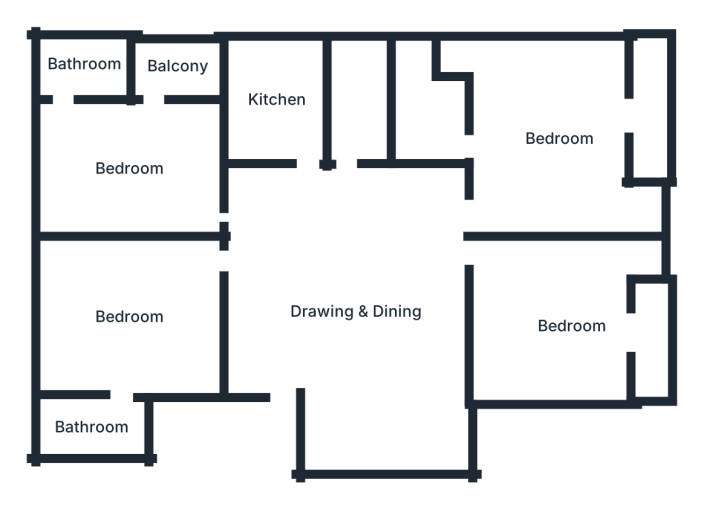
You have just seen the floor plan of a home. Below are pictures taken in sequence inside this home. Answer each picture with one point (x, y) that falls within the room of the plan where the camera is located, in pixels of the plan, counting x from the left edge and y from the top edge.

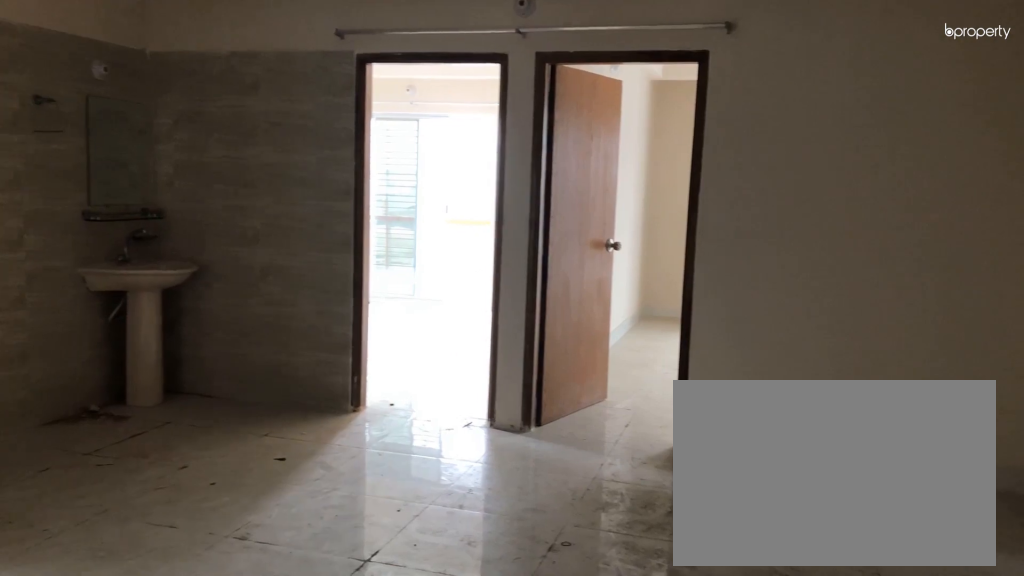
(364, 308)
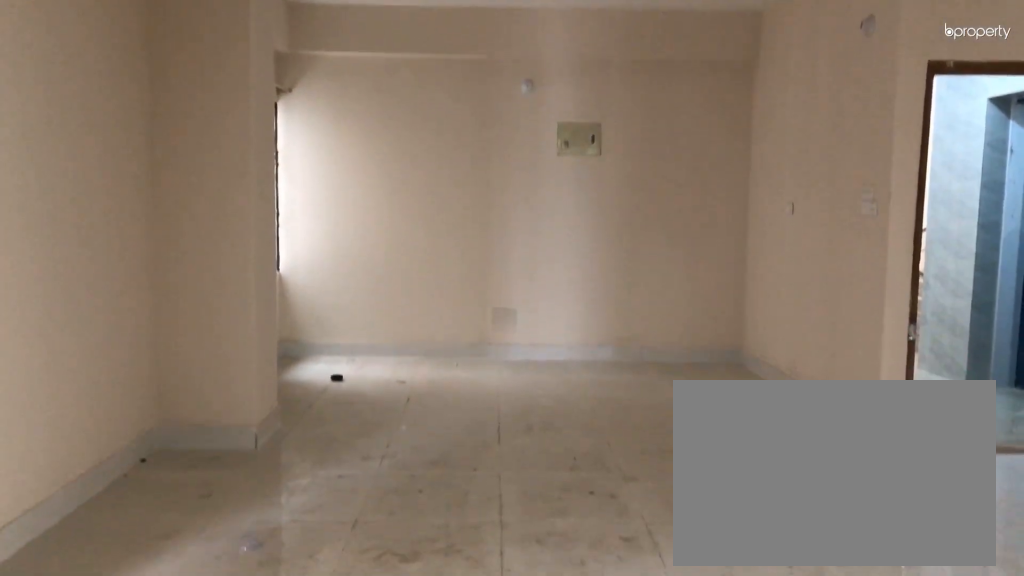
(365, 308)
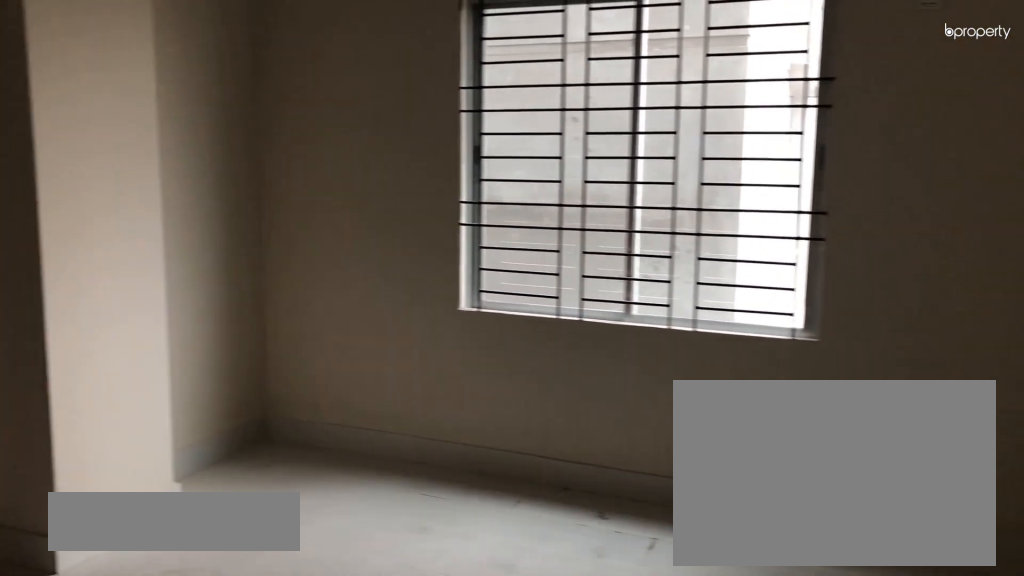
(130, 317)
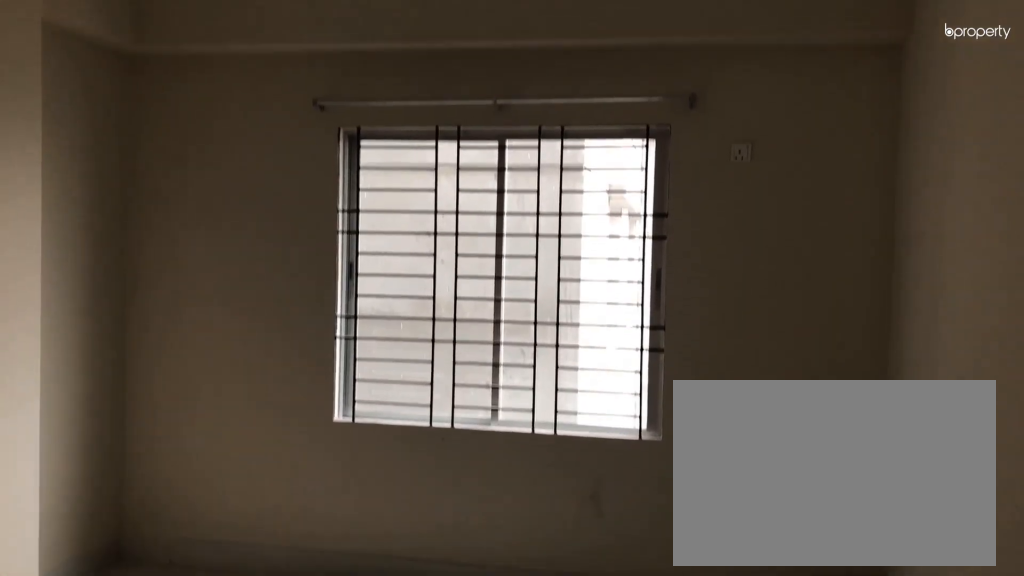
(131, 317)
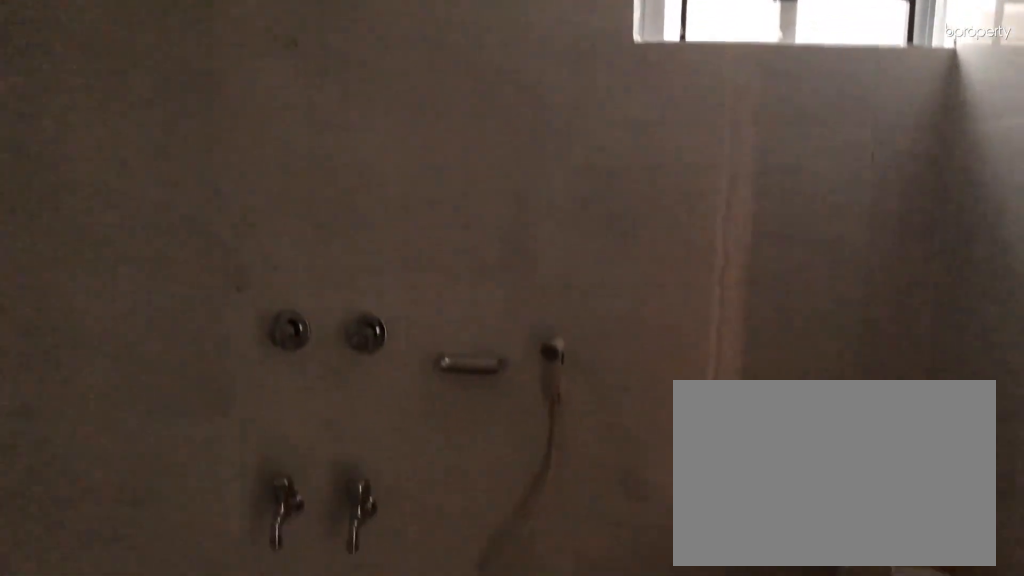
(94, 429)
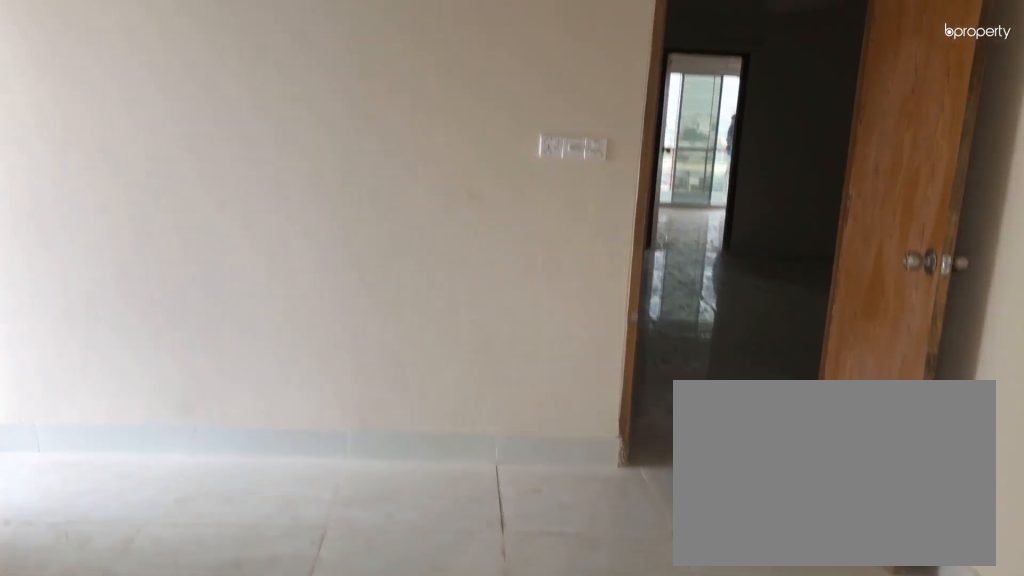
(131, 168)
